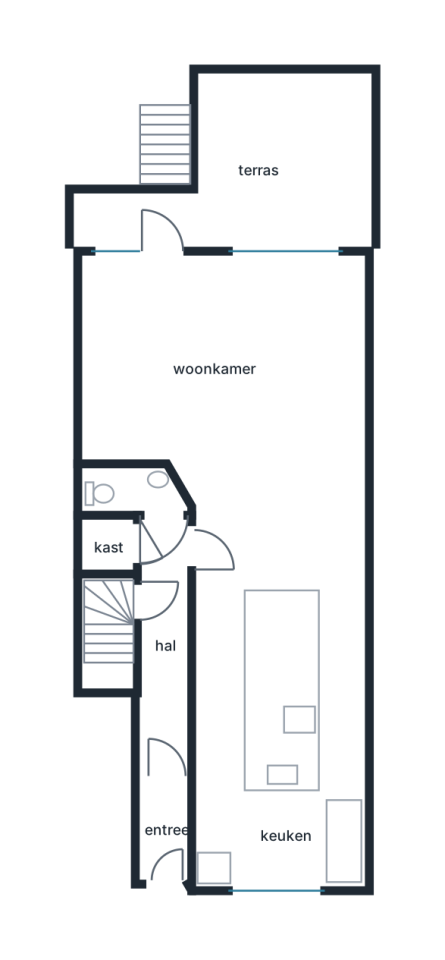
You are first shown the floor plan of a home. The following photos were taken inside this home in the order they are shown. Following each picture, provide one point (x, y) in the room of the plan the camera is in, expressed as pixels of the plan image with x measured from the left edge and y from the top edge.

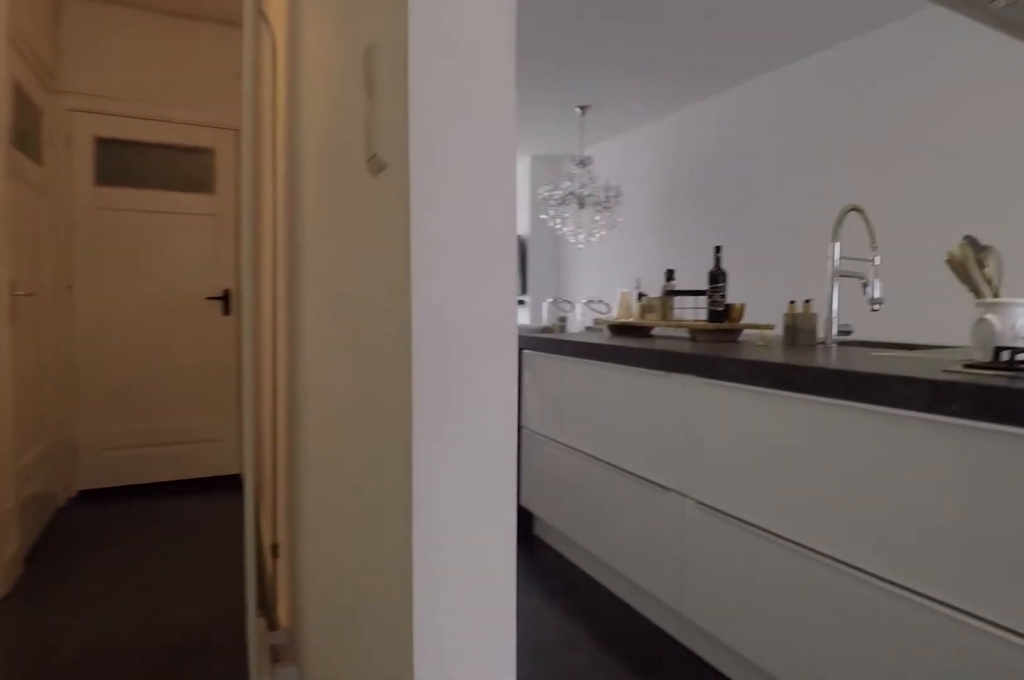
(165, 694)
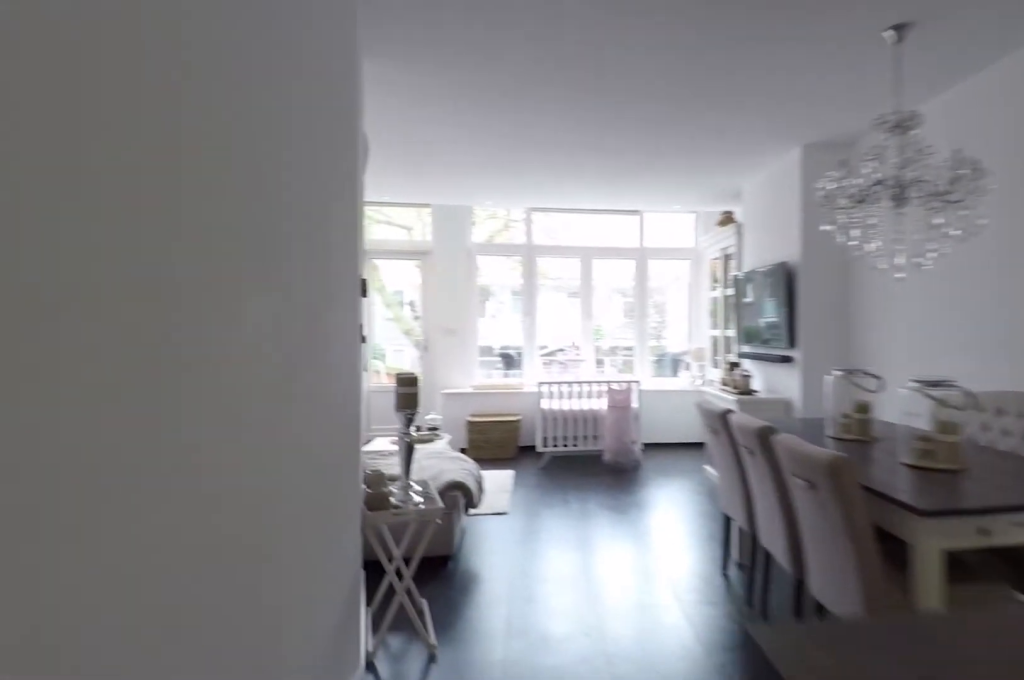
(279, 695)
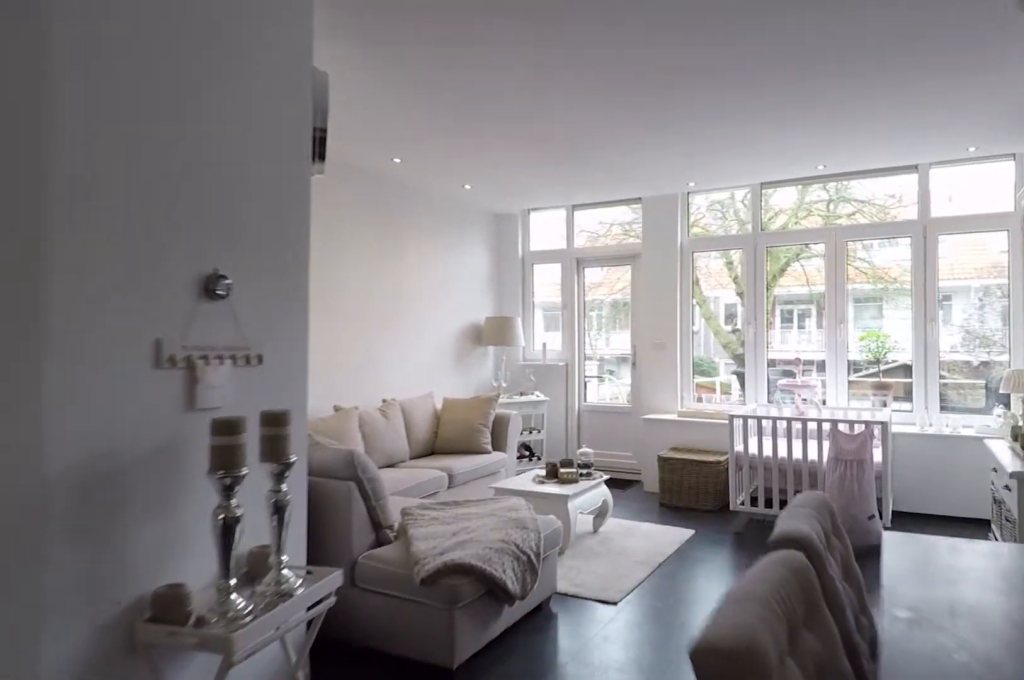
(279, 695)
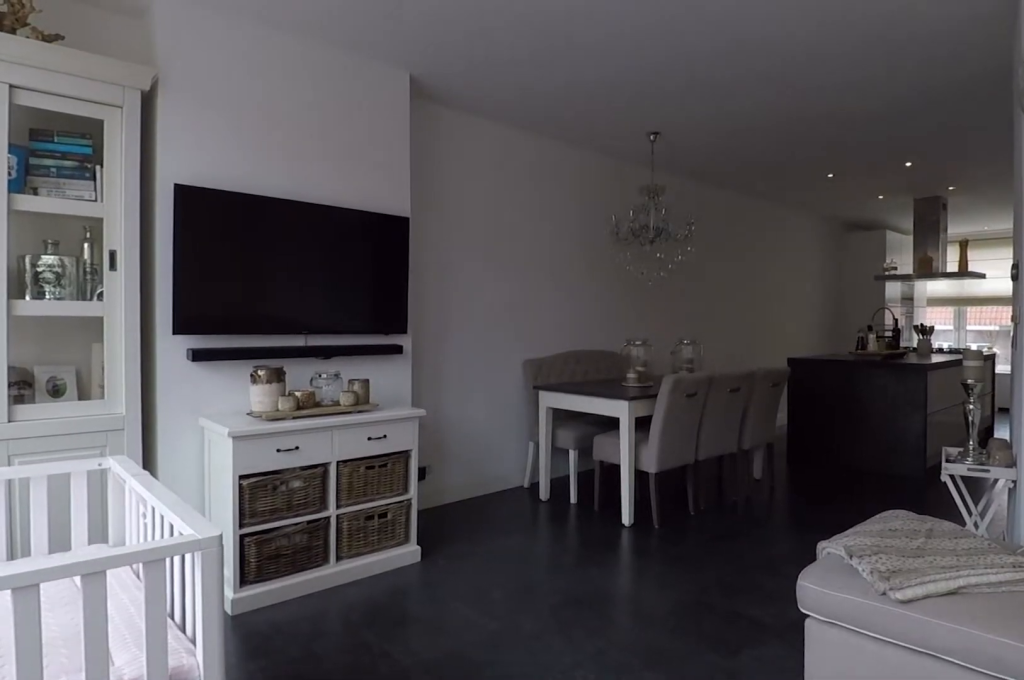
(154, 364)
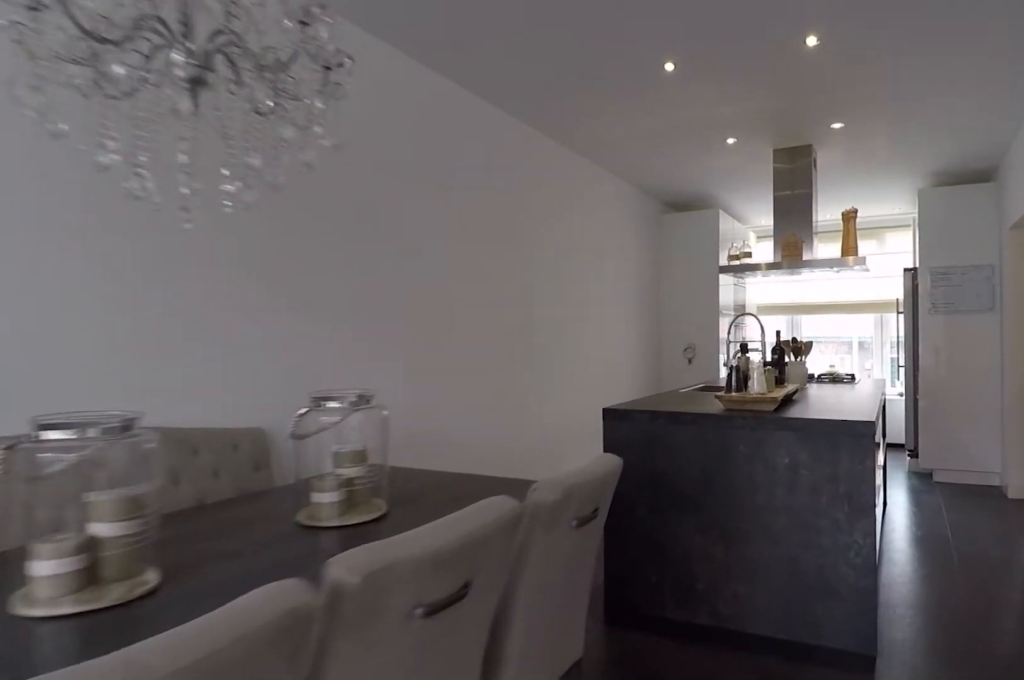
(278, 694)
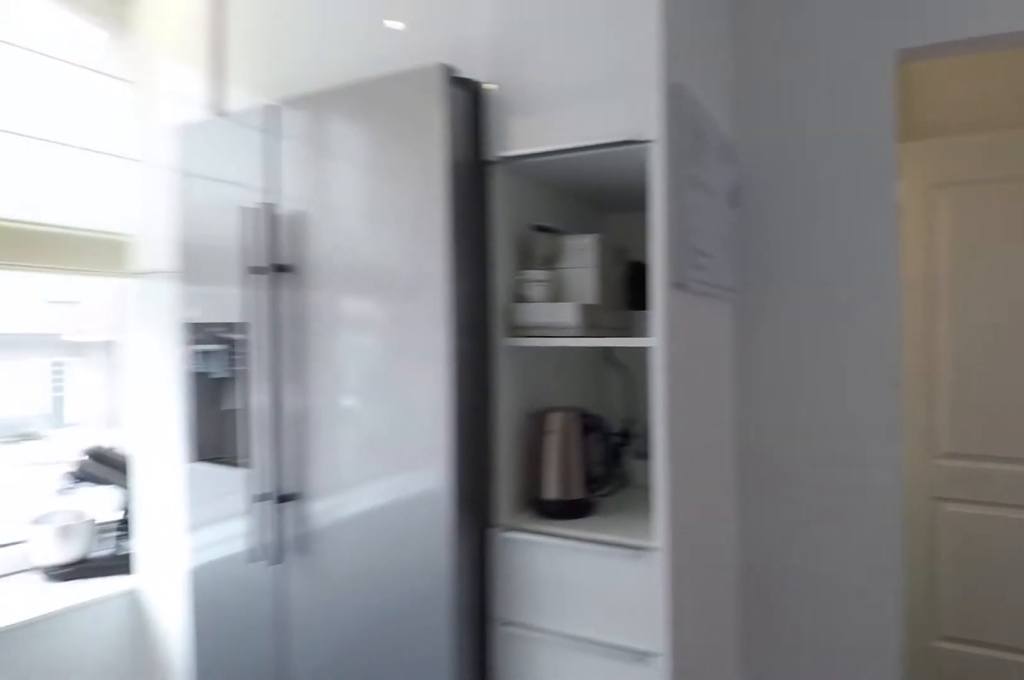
(278, 694)
